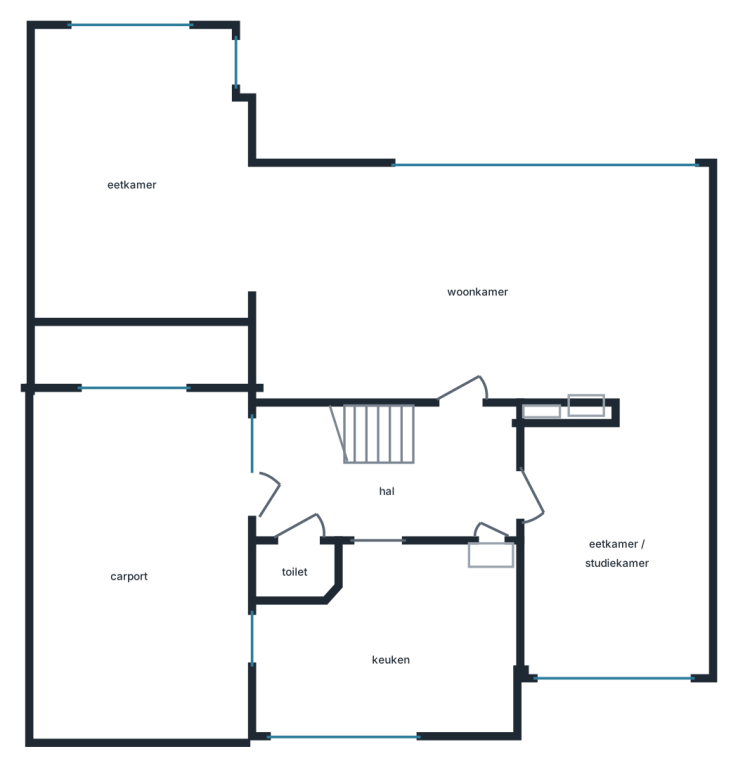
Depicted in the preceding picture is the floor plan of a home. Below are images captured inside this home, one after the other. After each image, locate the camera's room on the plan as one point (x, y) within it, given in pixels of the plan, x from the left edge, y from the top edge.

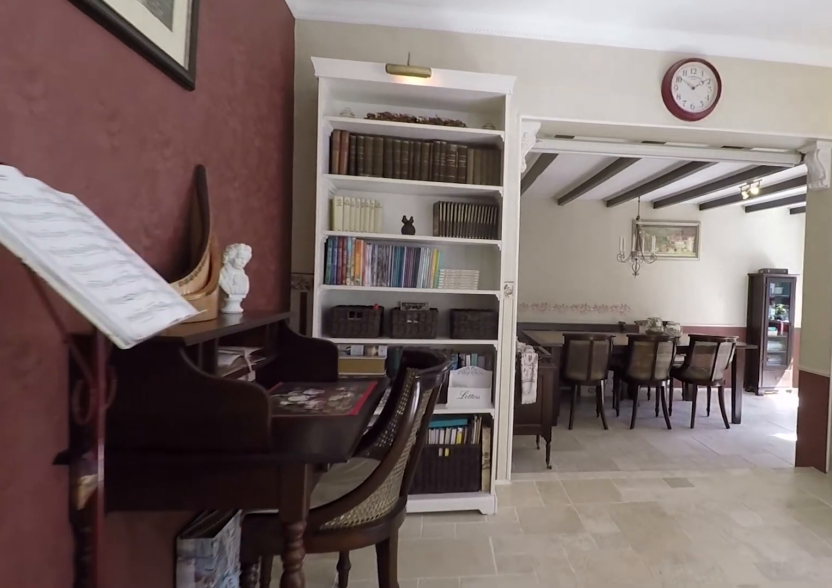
(479, 286)
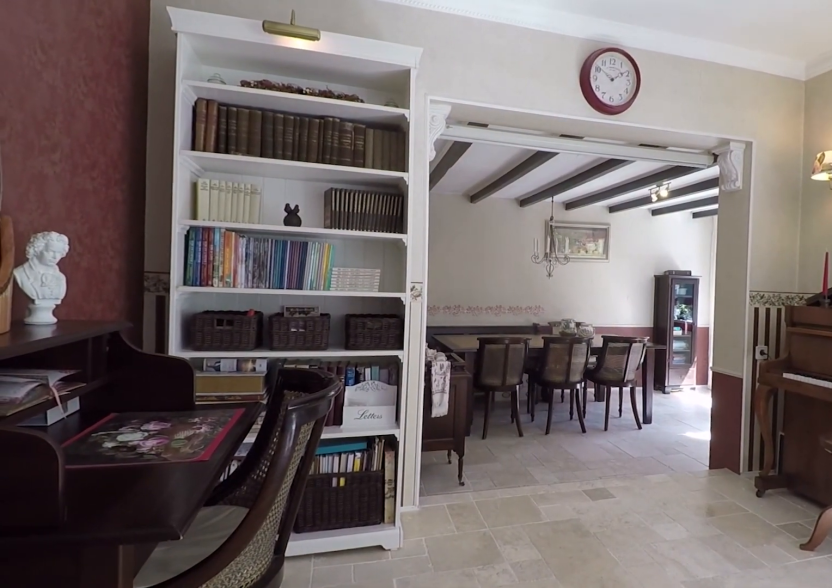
(479, 286)
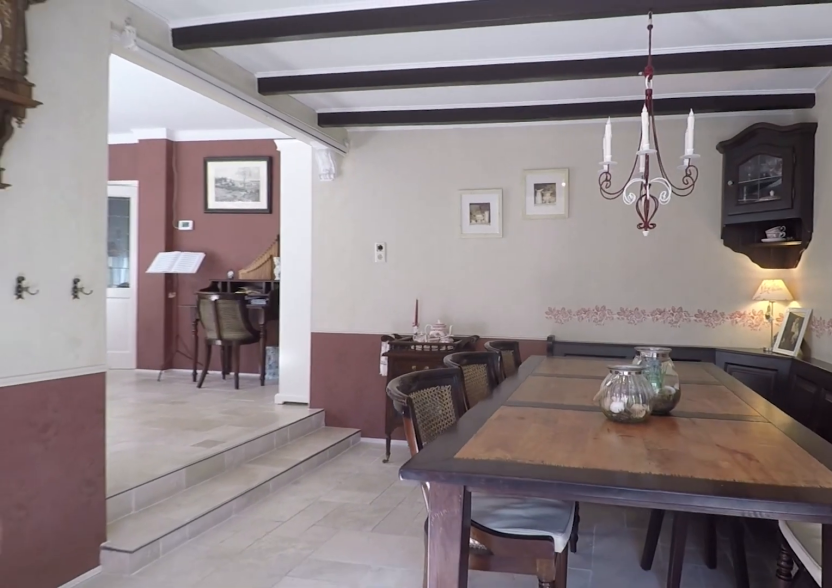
(145, 185)
